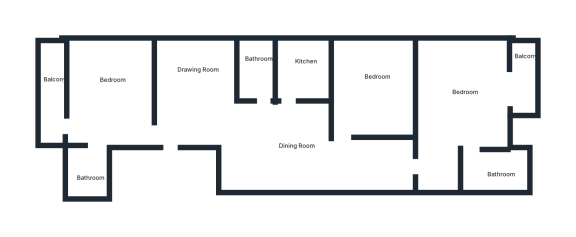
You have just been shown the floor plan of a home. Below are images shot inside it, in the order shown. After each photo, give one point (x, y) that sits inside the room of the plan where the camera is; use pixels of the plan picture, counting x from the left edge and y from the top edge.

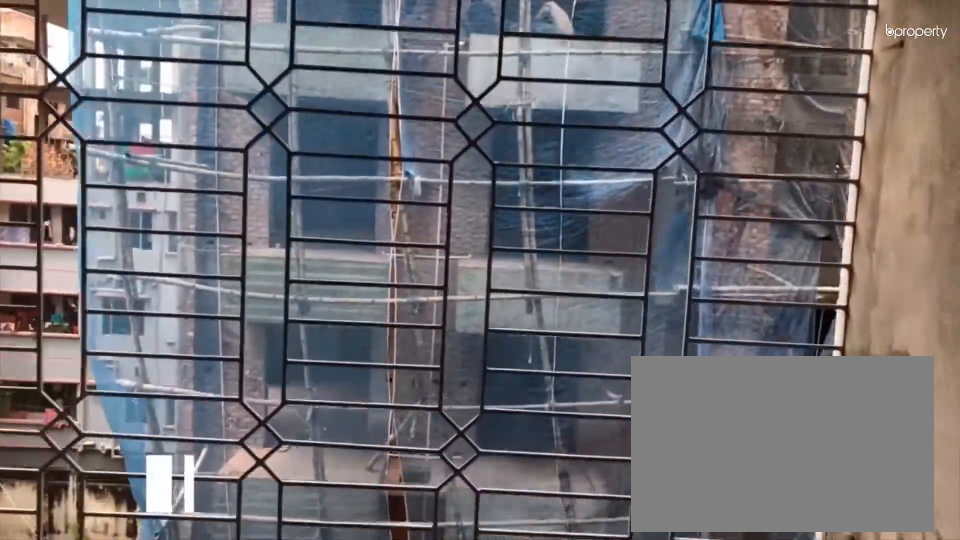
(524, 77)
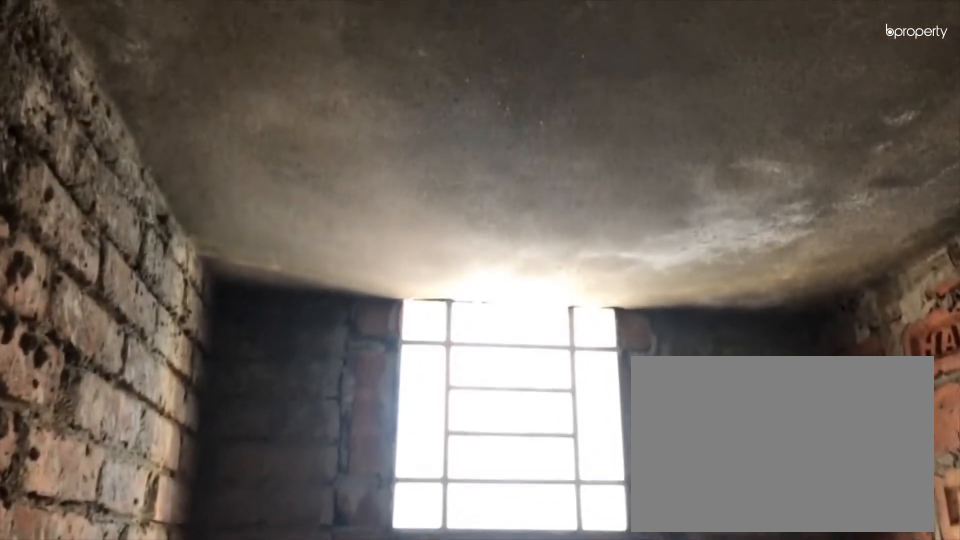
(493, 172)
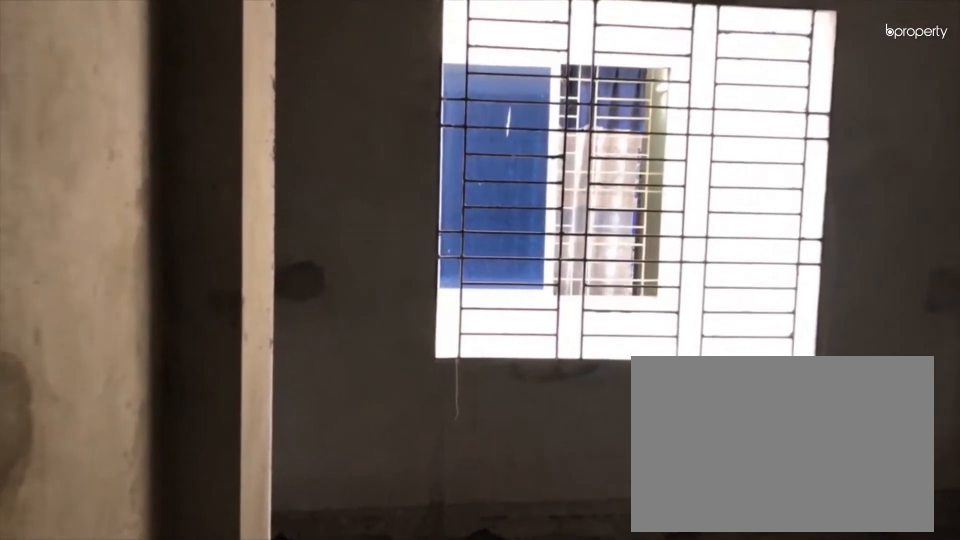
(379, 89)
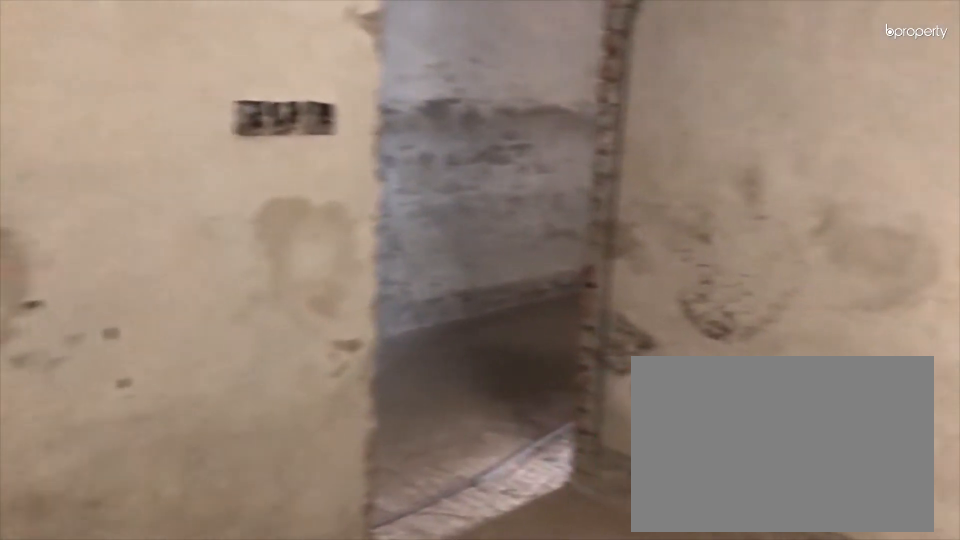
(379, 89)
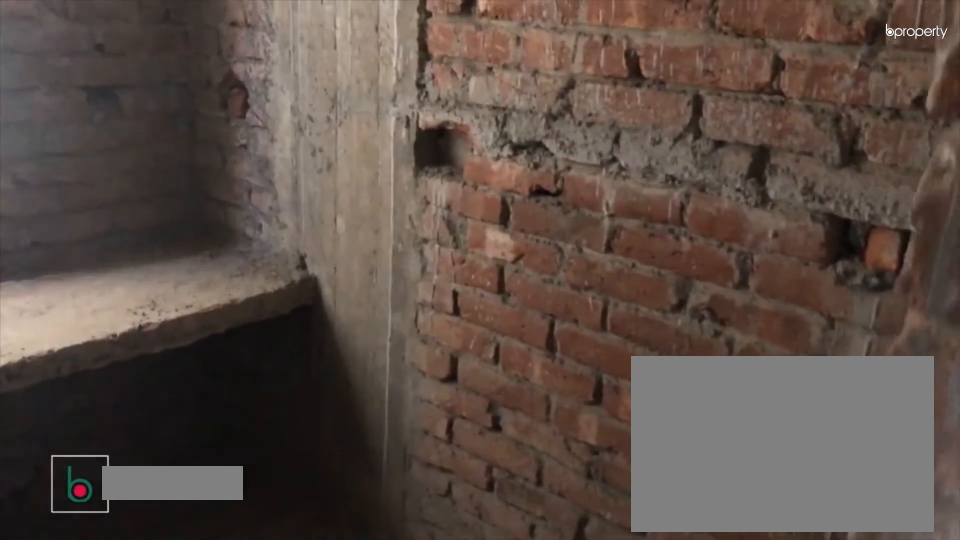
(300, 64)
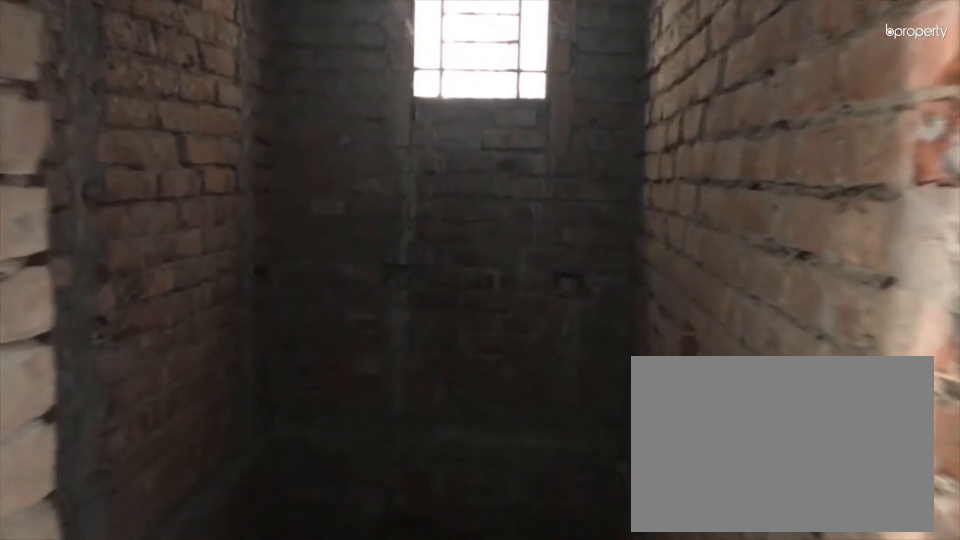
(260, 99)
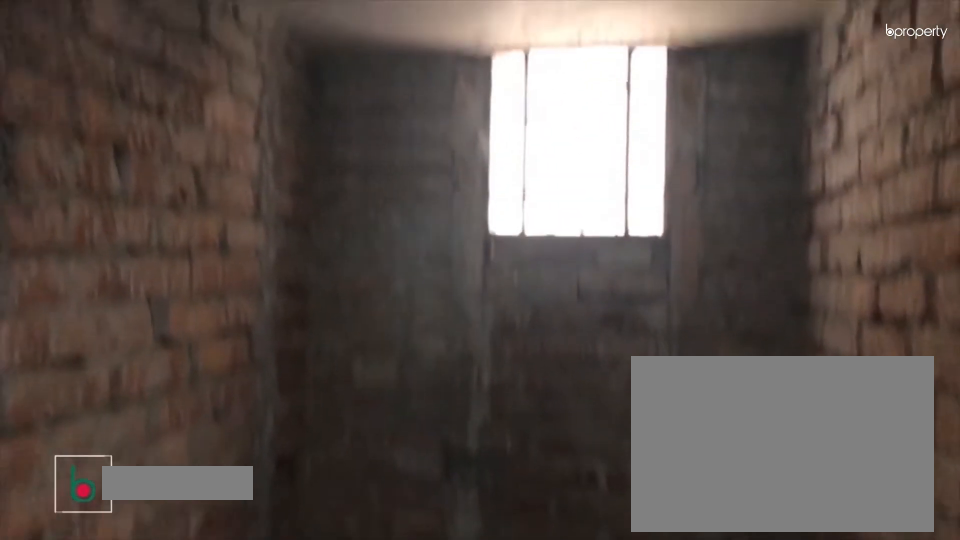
(257, 67)
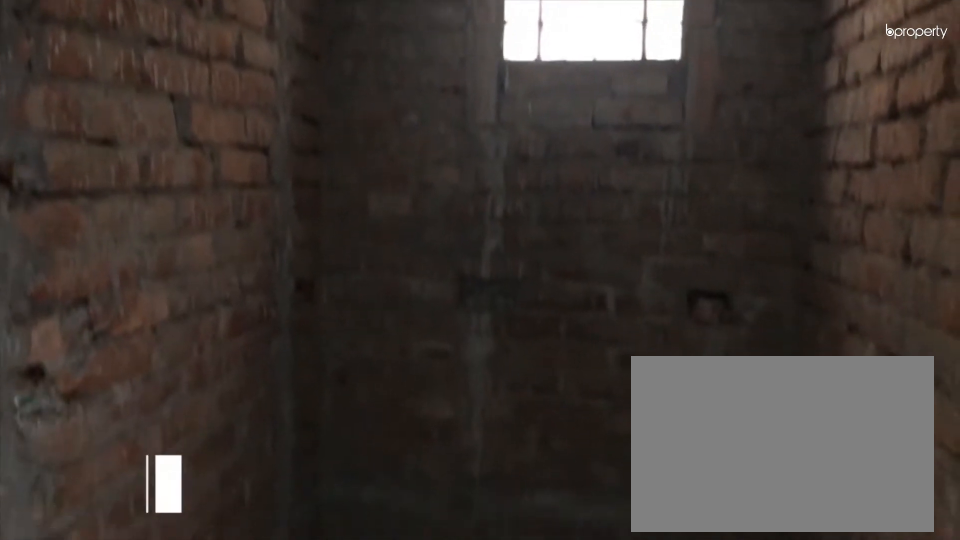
(257, 67)
